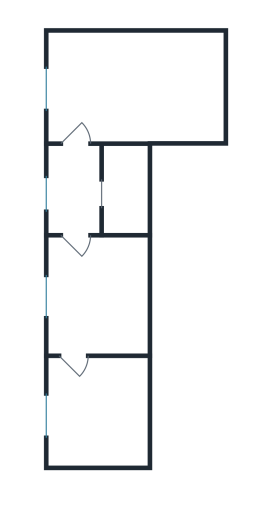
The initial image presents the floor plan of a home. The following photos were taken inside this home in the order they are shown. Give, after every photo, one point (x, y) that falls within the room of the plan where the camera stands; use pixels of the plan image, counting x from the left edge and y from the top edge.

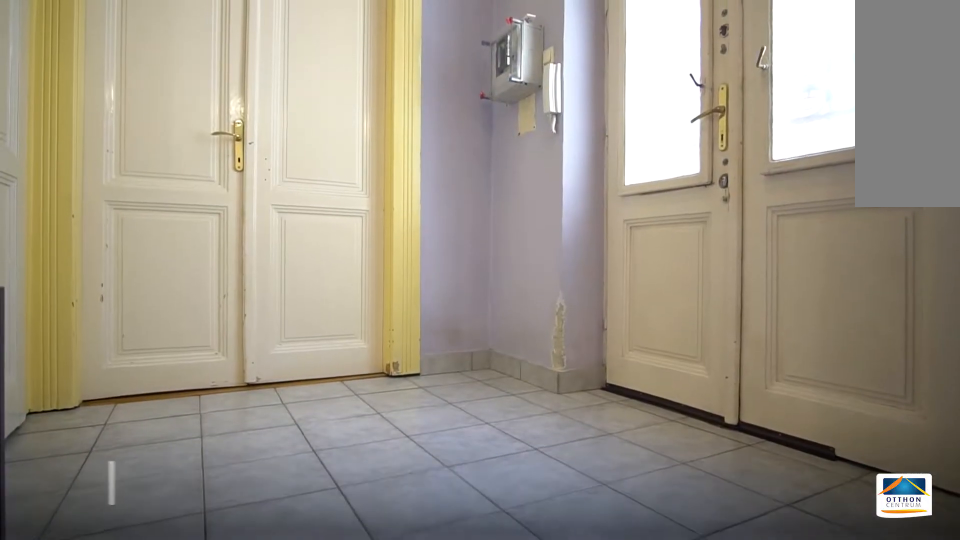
(76, 190)
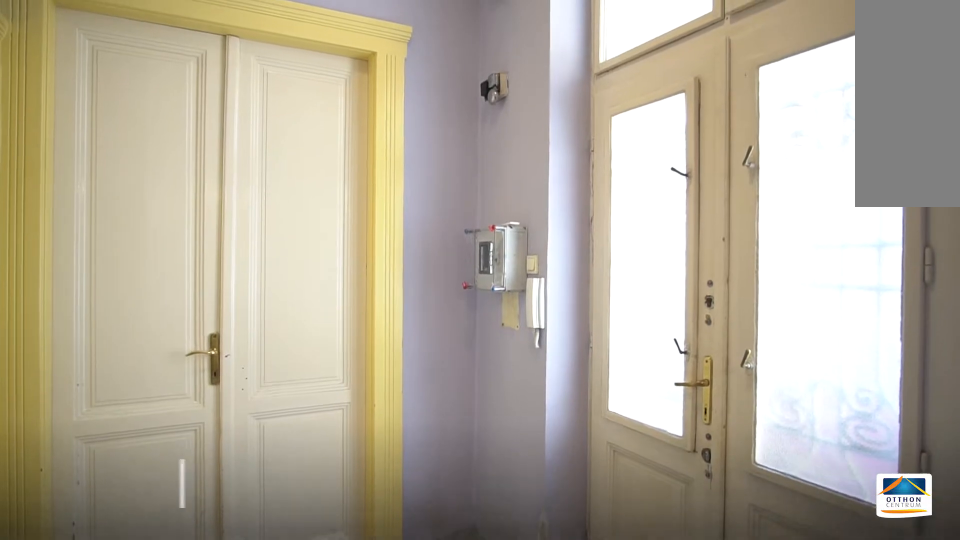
(77, 190)
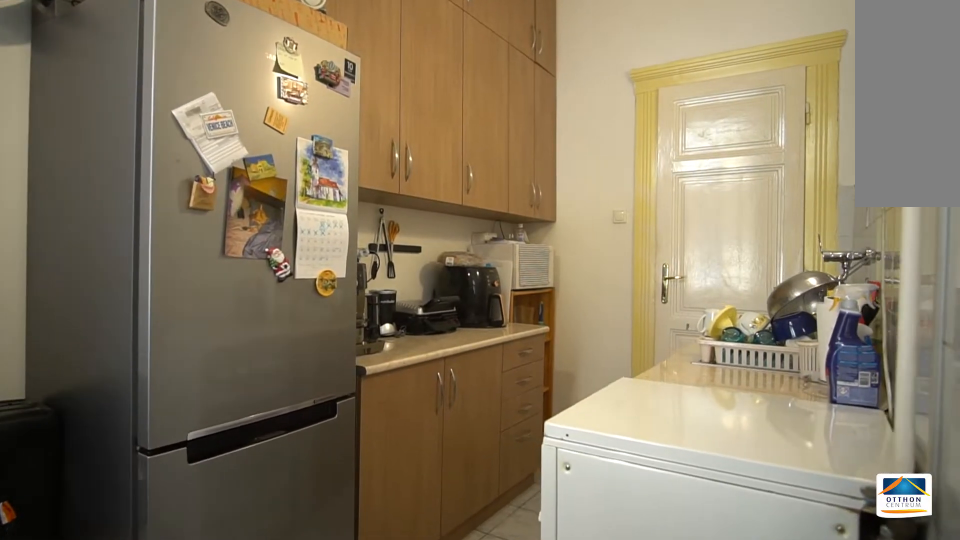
(146, 86)
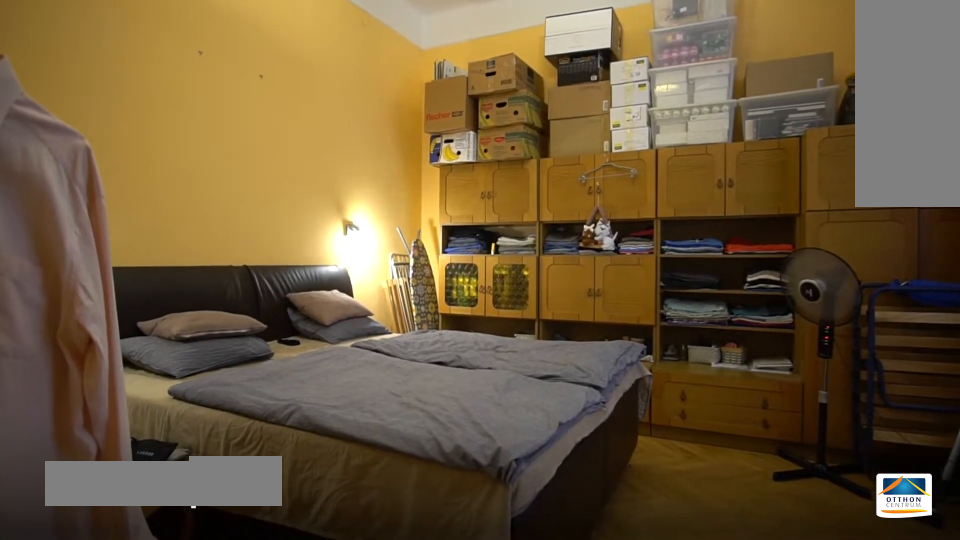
(105, 411)
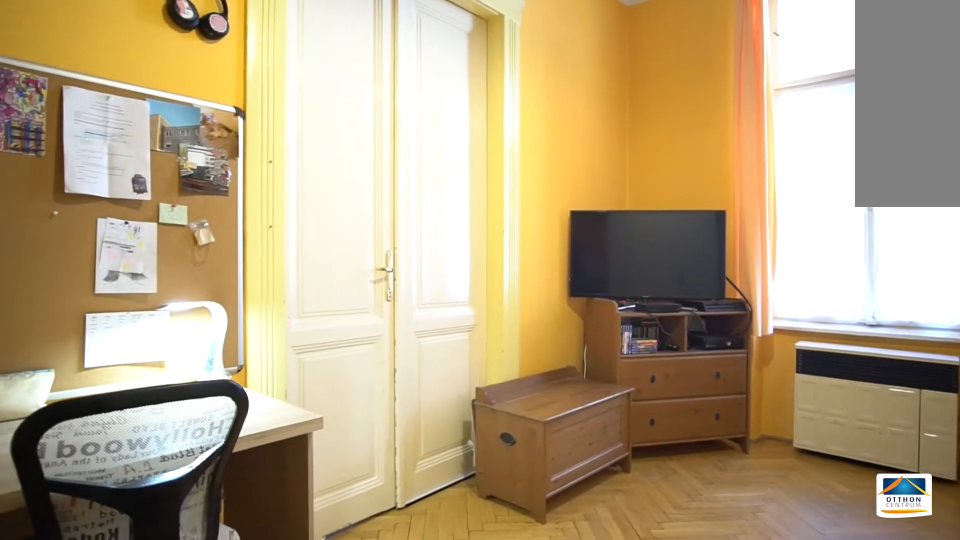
(105, 297)
